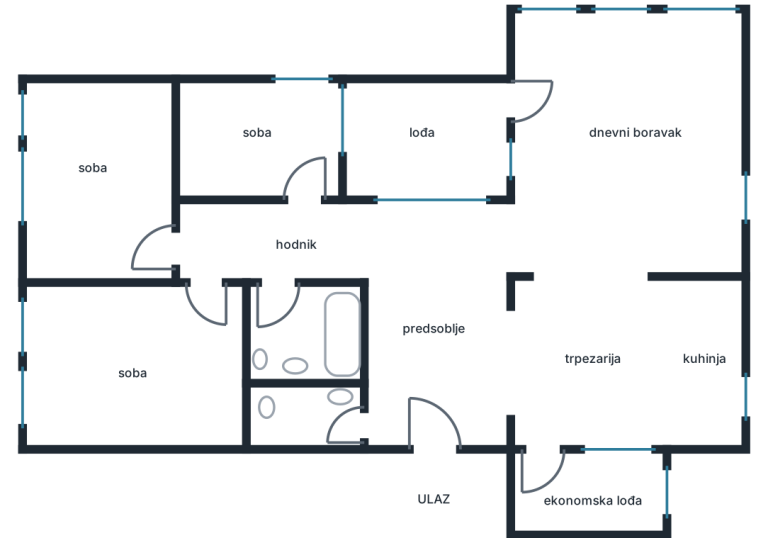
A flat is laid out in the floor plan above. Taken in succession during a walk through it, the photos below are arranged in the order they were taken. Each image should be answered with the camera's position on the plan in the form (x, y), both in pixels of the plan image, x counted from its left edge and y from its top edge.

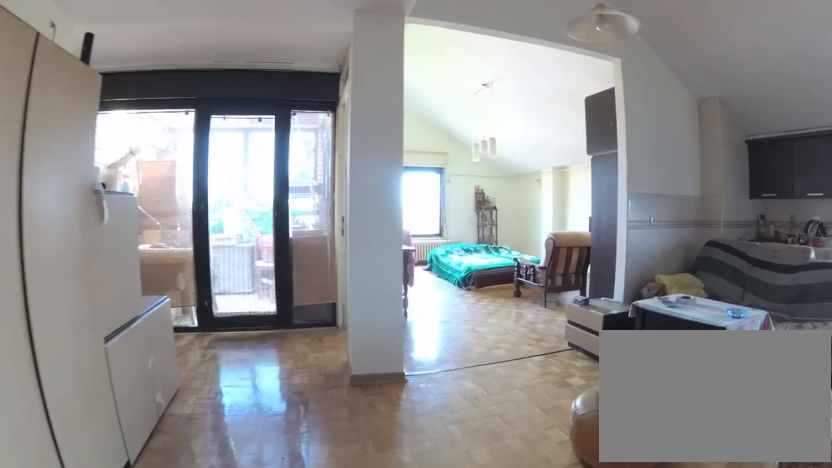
(421, 443)
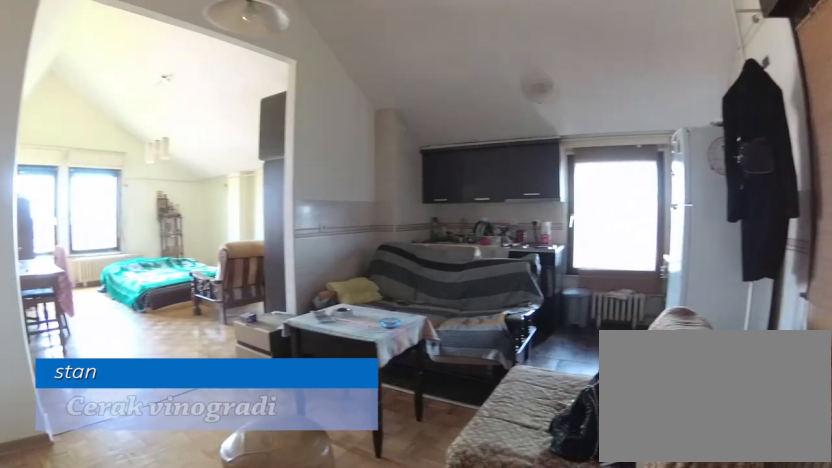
(422, 423)
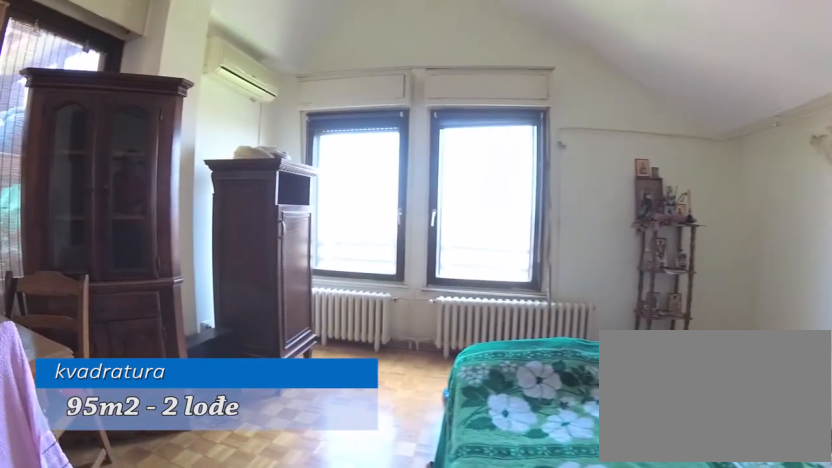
(631, 208)
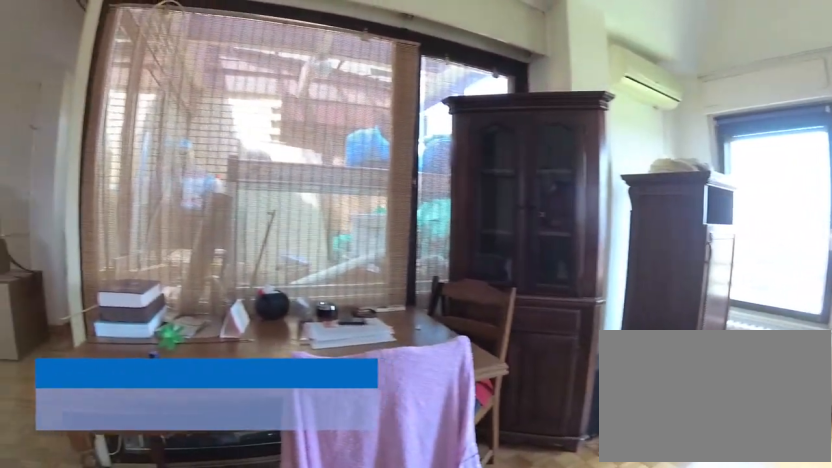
(649, 180)
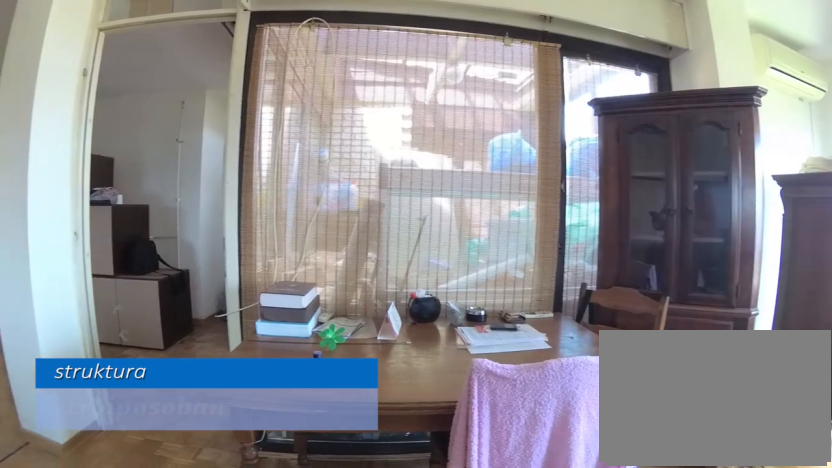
(649, 165)
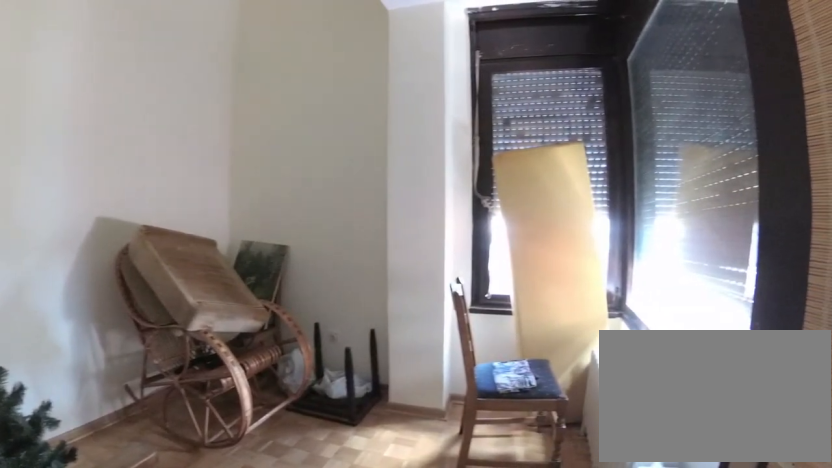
(330, 215)
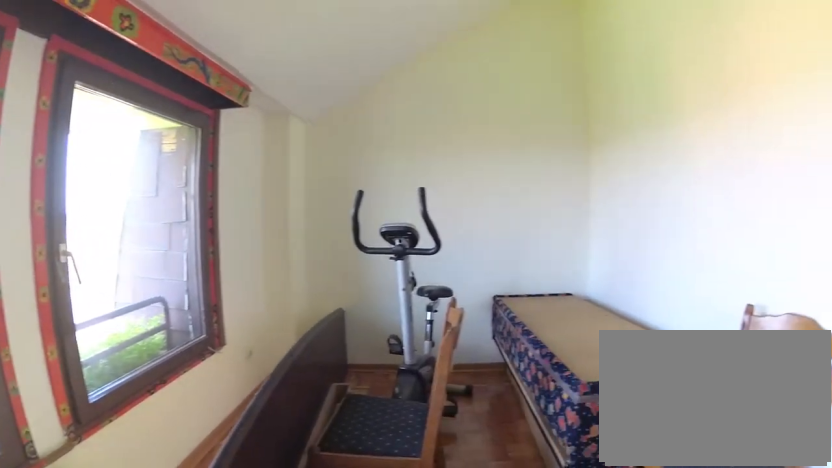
(60, 235)
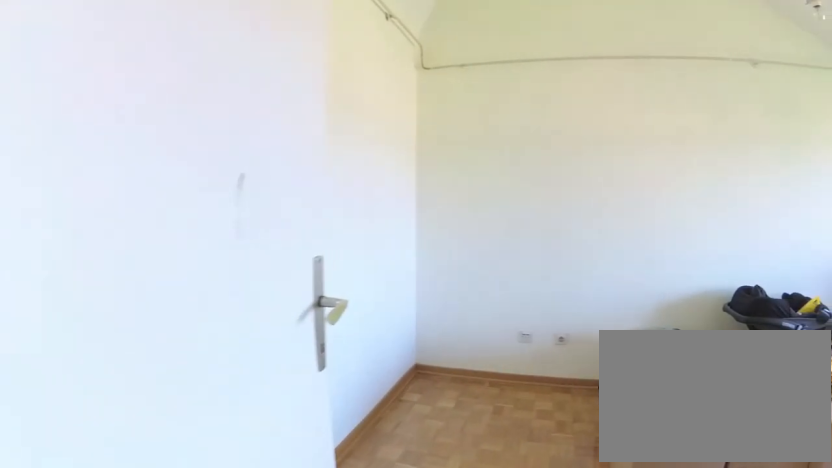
(205, 261)
